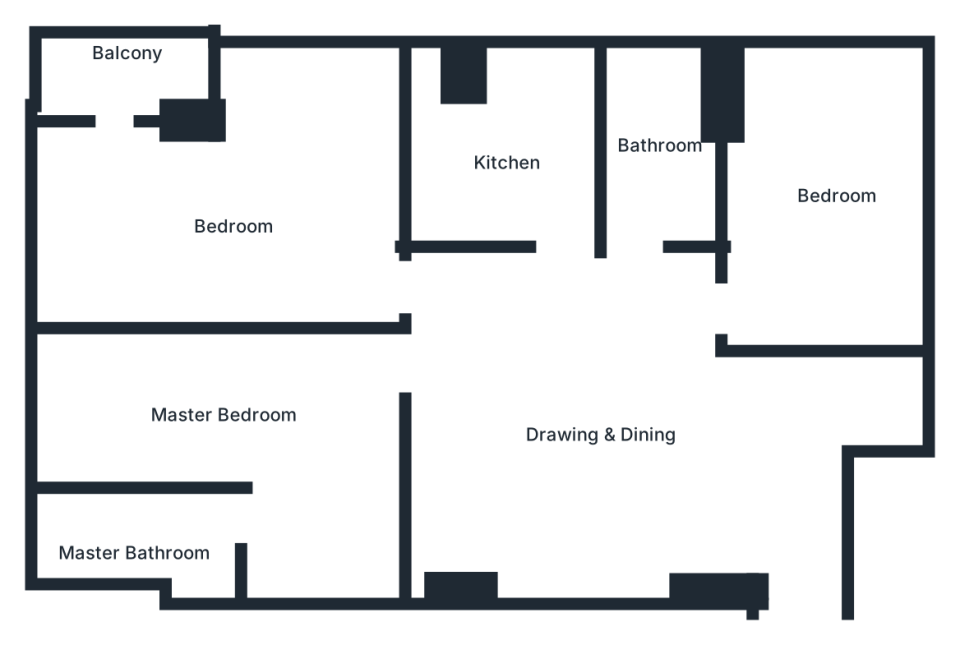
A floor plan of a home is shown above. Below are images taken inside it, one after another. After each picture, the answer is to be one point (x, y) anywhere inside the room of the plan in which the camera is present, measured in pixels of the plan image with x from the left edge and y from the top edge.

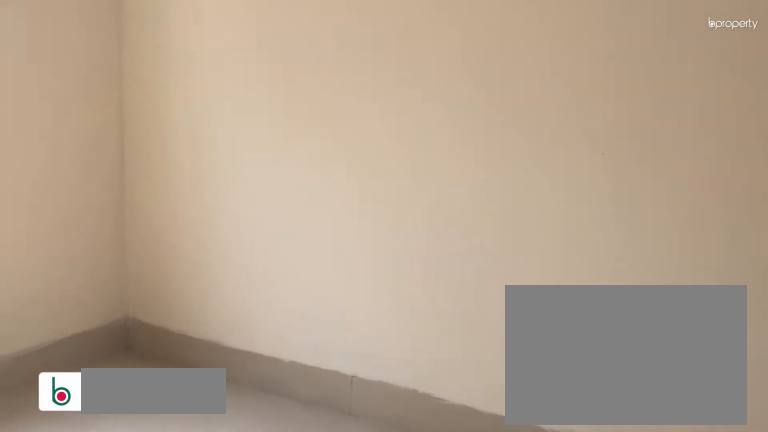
(830, 173)
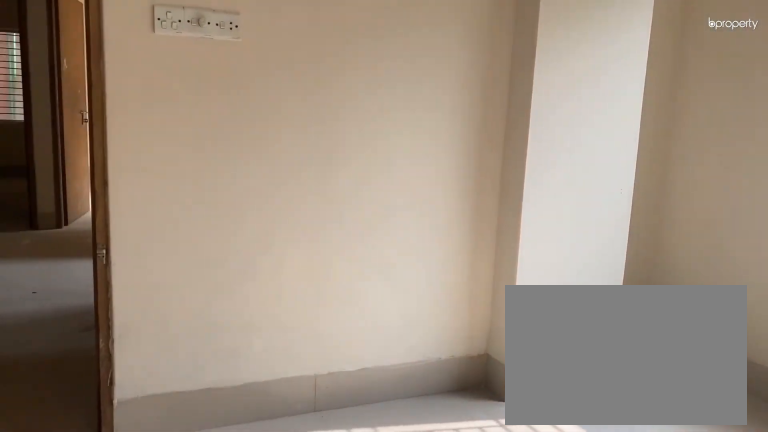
(830, 173)
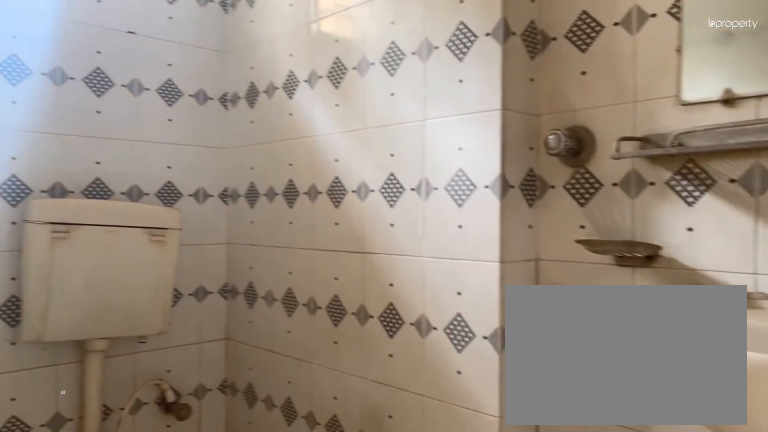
(677, 120)
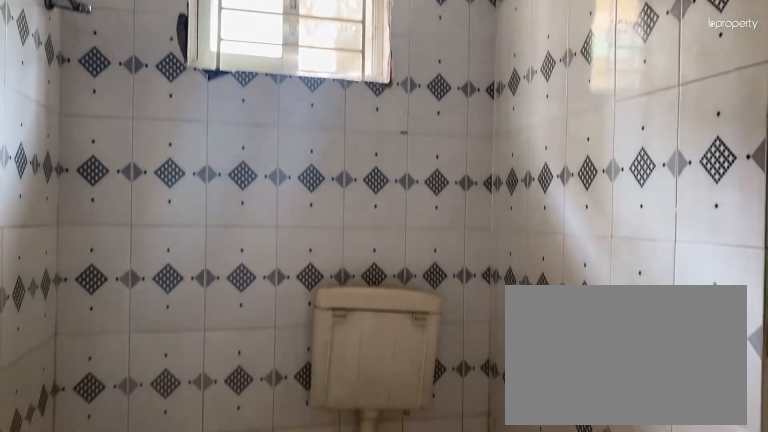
(677, 120)
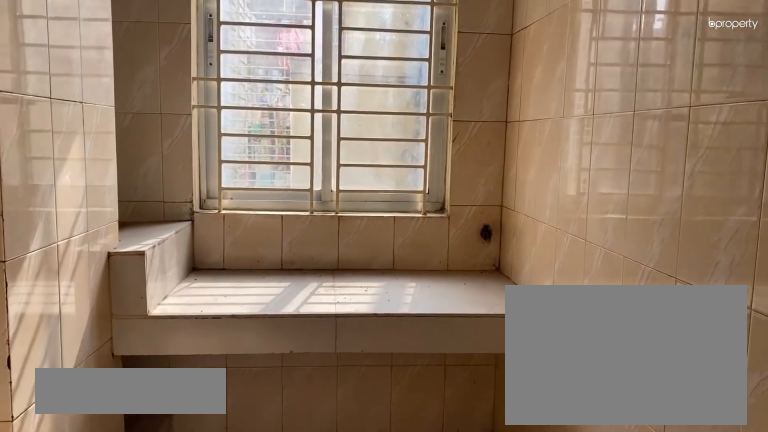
(512, 147)
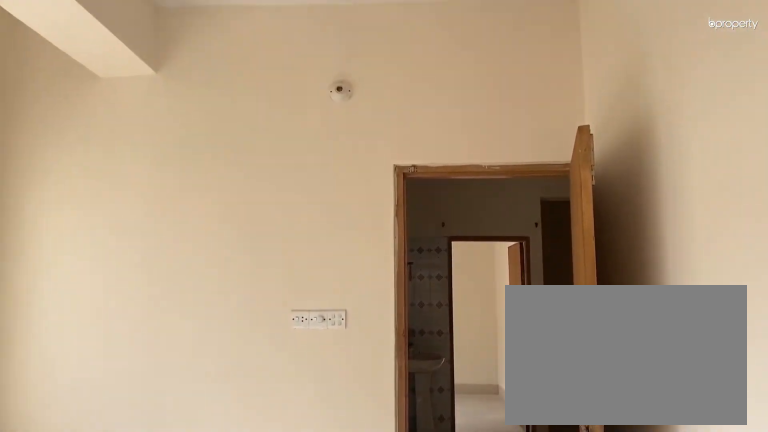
(230, 235)
